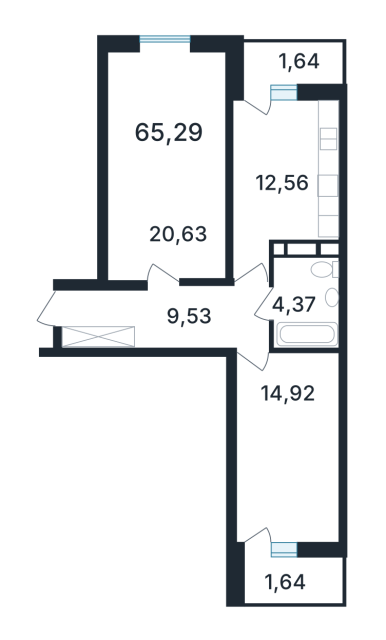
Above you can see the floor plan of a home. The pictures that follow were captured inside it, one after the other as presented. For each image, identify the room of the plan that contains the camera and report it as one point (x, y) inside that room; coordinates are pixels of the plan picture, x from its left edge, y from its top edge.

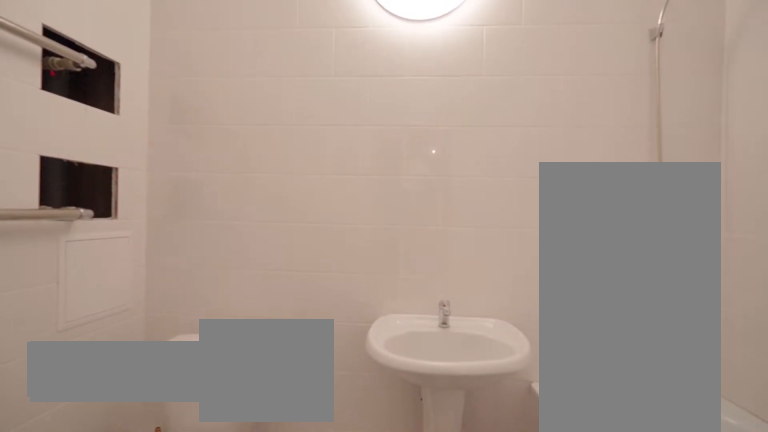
(307, 302)
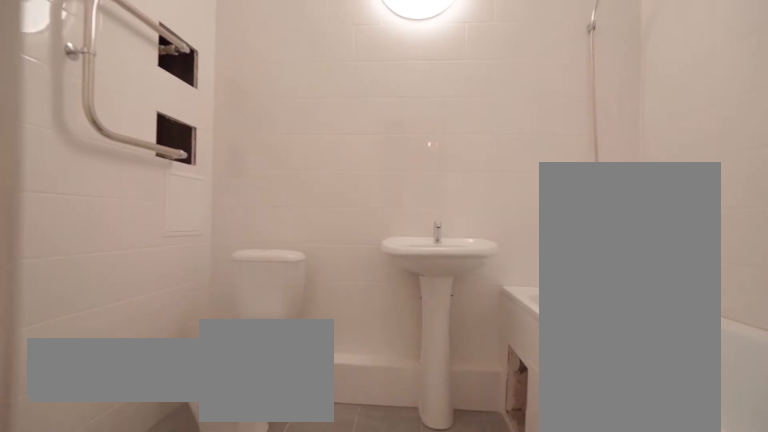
(307, 302)
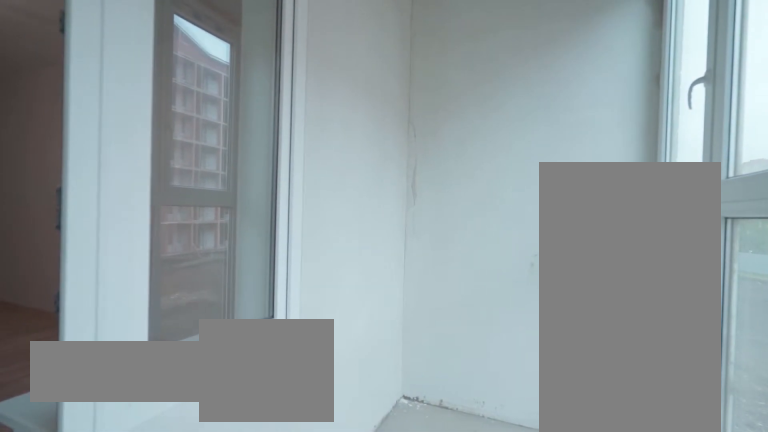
(292, 580)
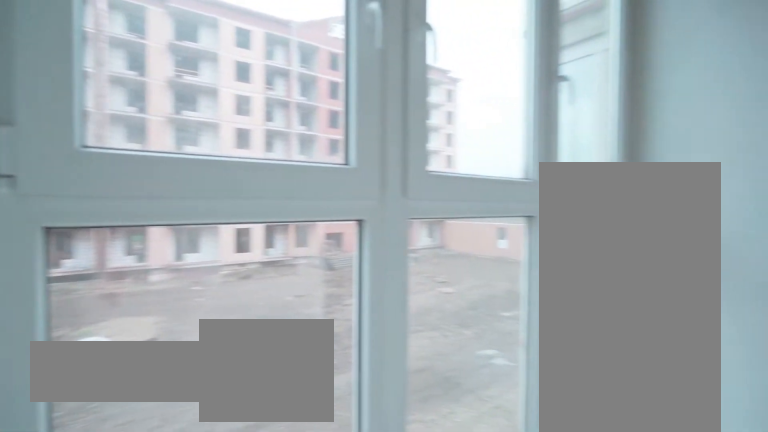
(292, 580)
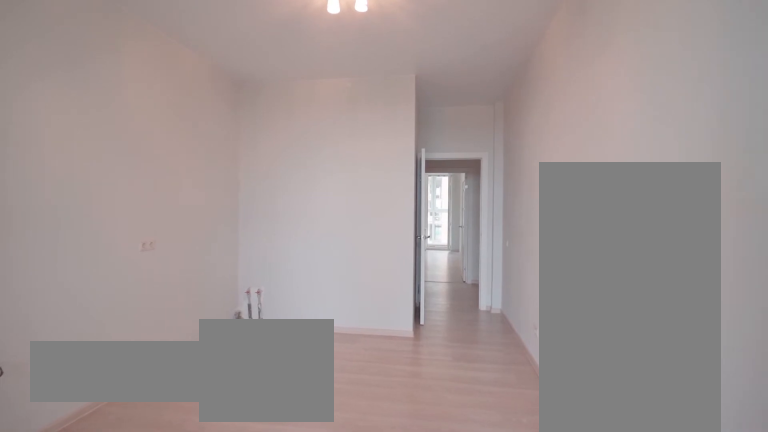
(281, 178)
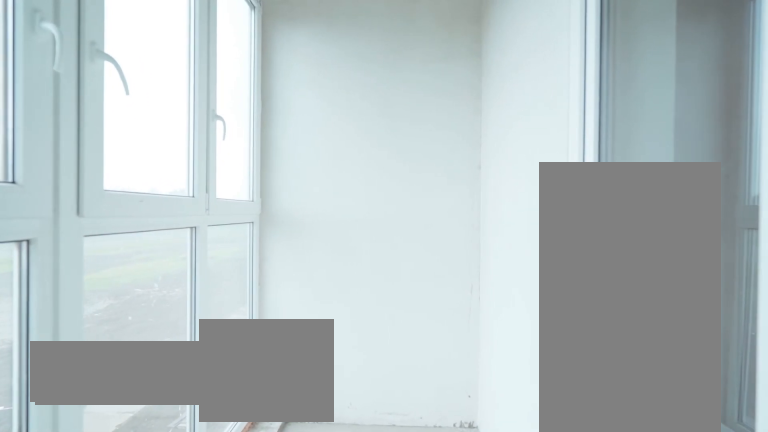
(292, 61)
